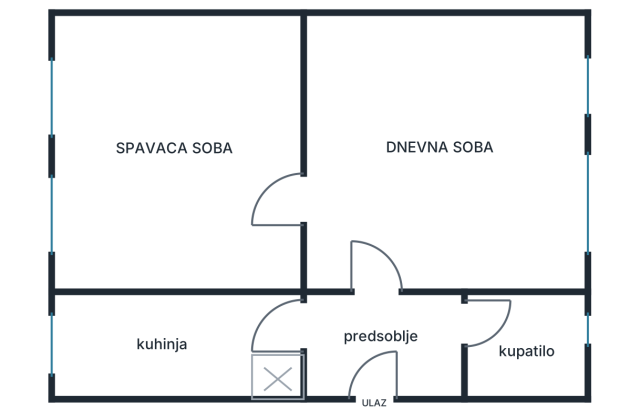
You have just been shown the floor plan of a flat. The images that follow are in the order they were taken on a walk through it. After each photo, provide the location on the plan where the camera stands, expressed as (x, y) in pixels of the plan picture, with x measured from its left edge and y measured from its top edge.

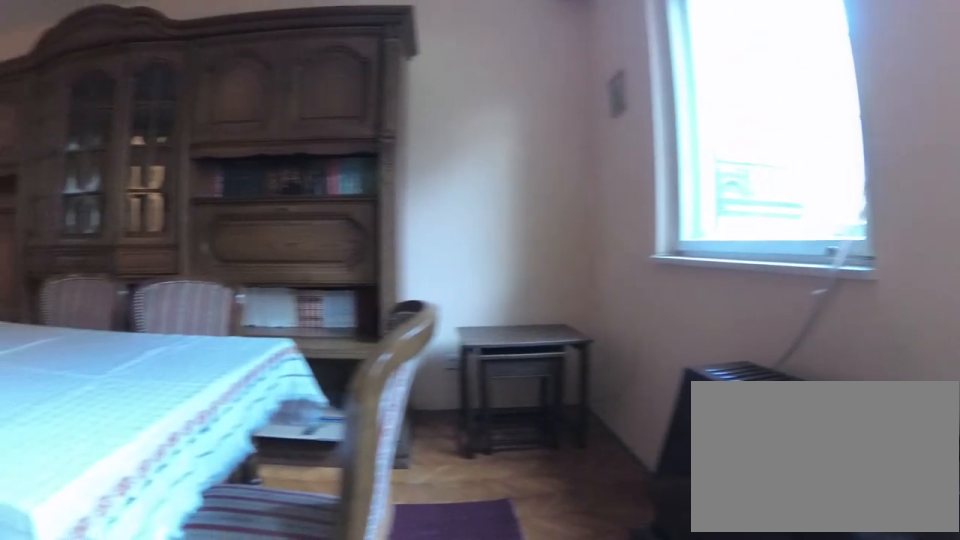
(534, 202)
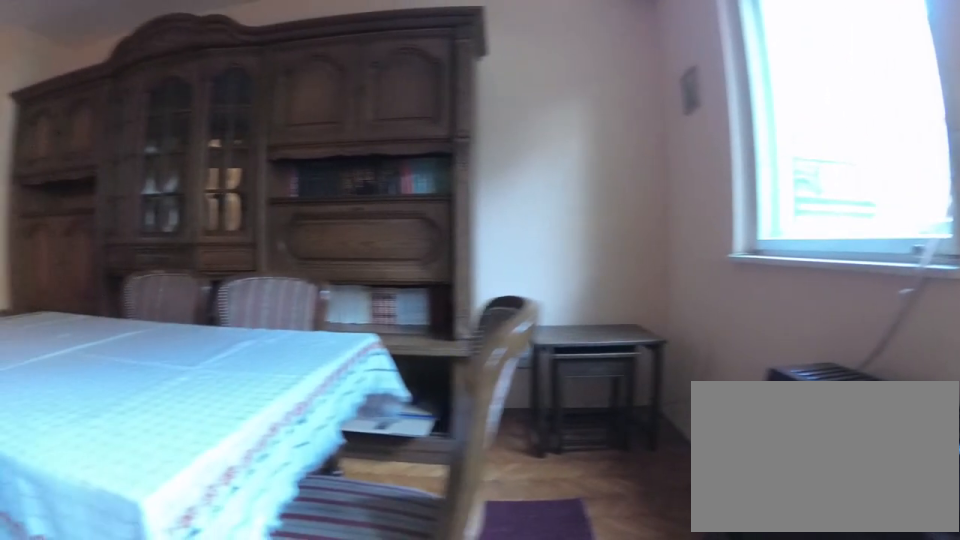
(536, 203)
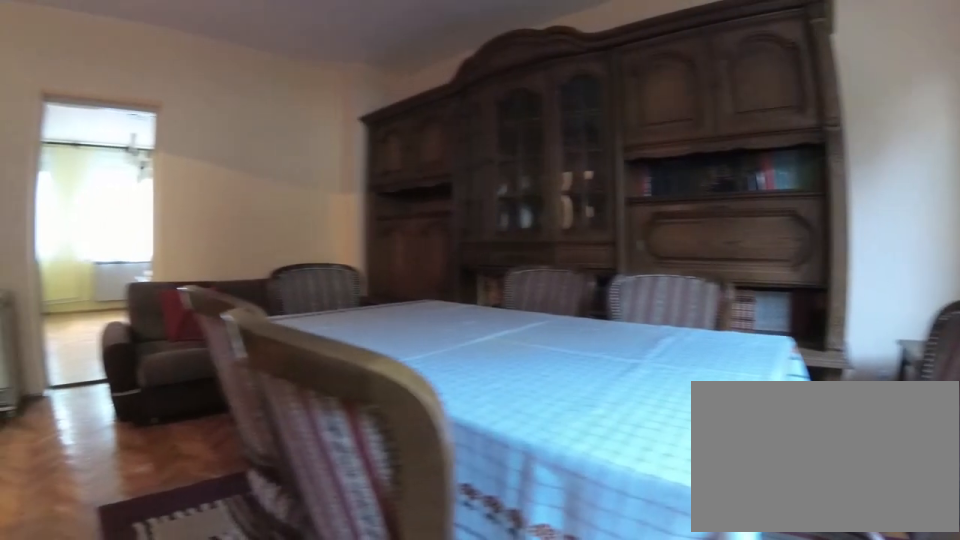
(546, 209)
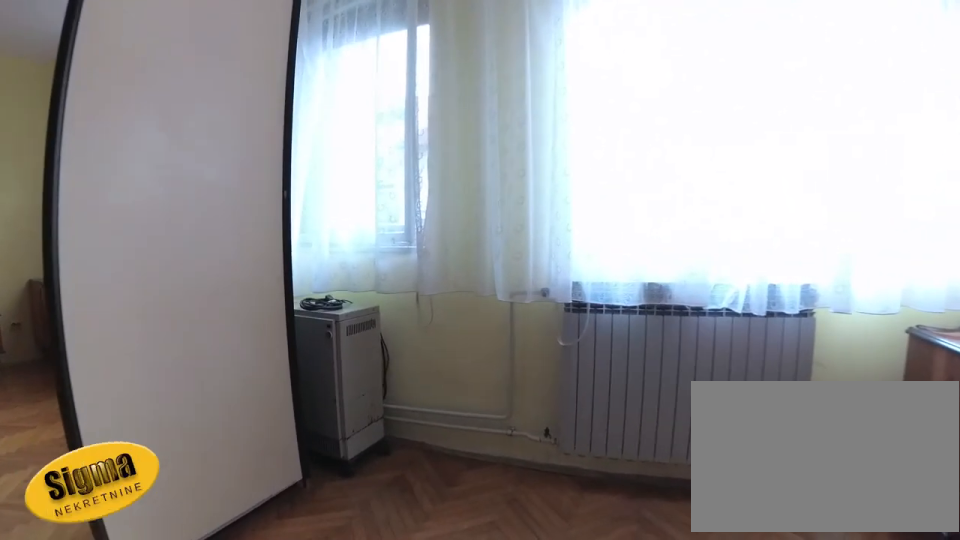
(191, 180)
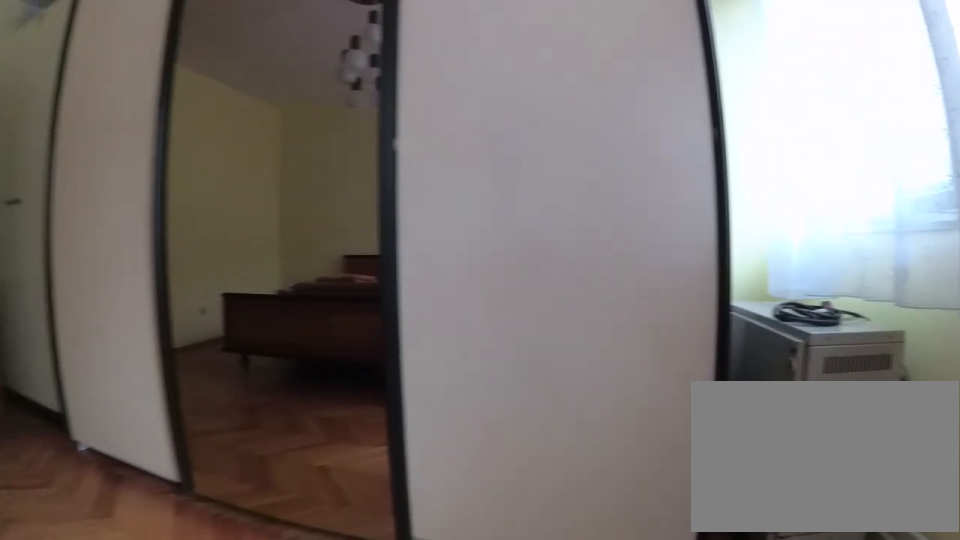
(139, 191)
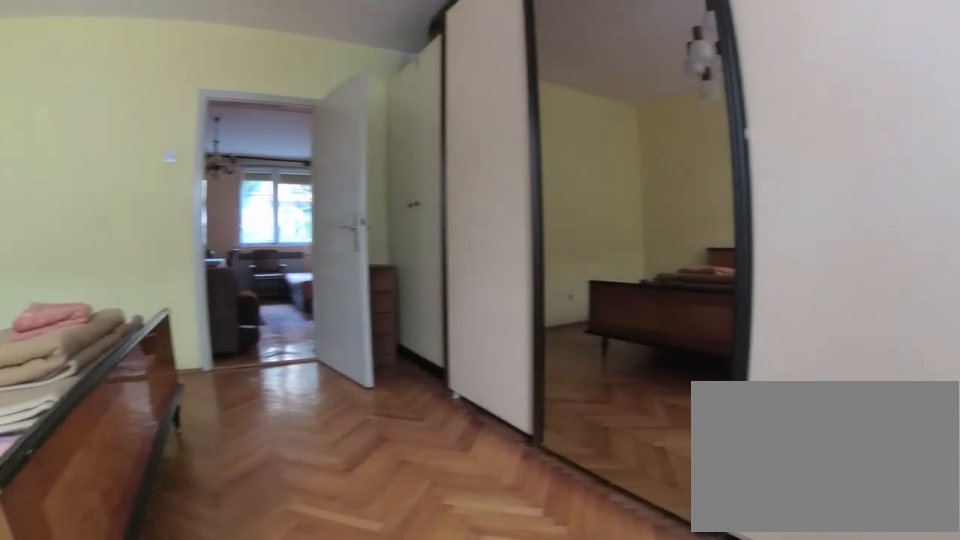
(126, 196)
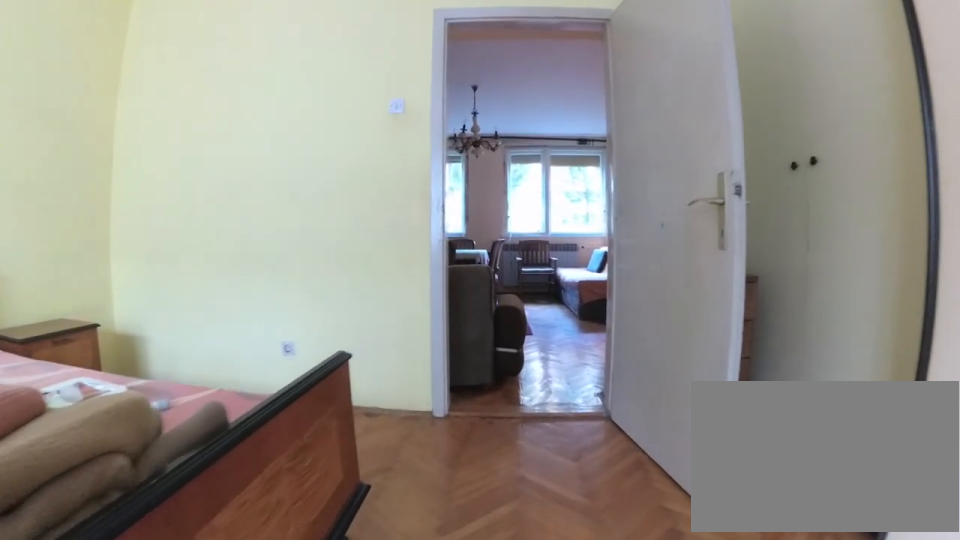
(194, 216)
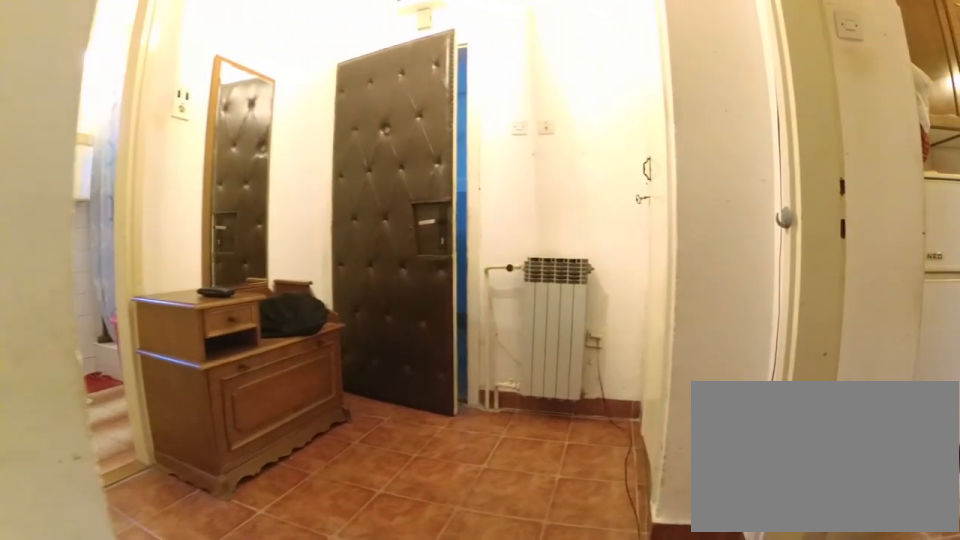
(381, 268)
